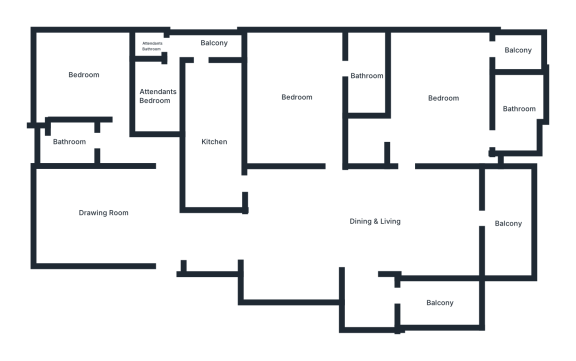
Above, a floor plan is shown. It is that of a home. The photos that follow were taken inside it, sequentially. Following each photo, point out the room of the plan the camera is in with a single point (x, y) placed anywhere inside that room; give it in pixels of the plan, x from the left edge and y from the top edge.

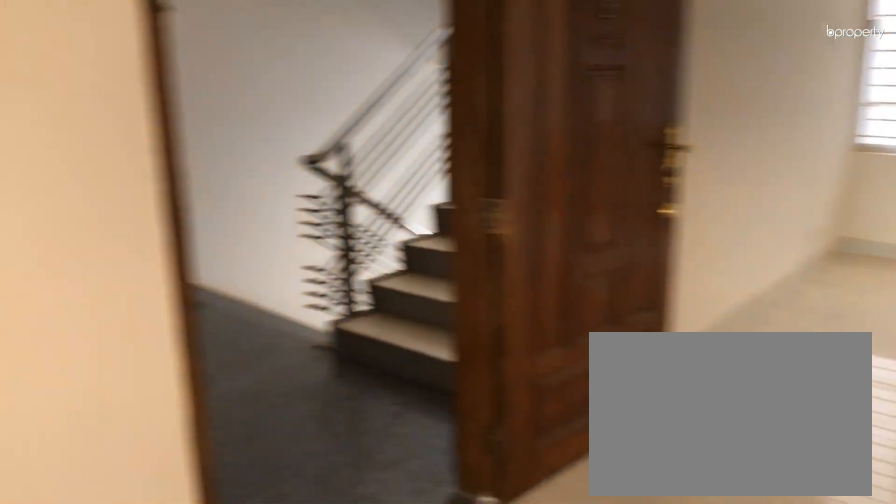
(105, 213)
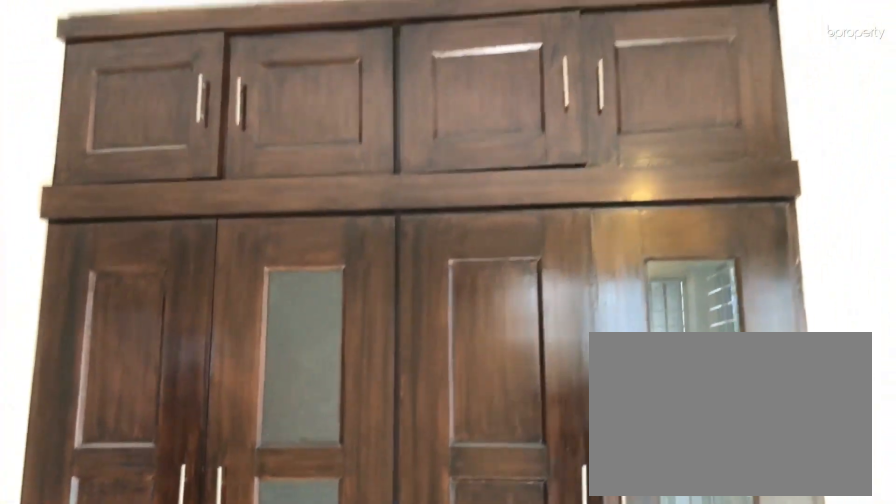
(444, 99)
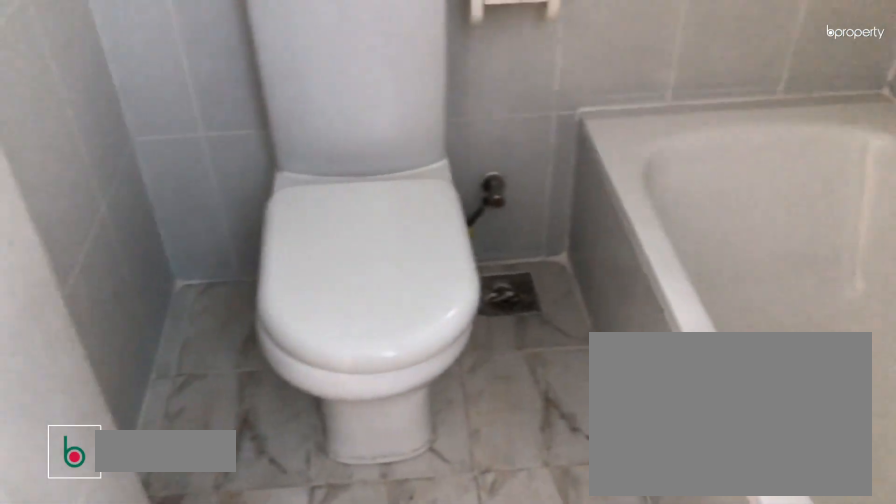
(519, 109)
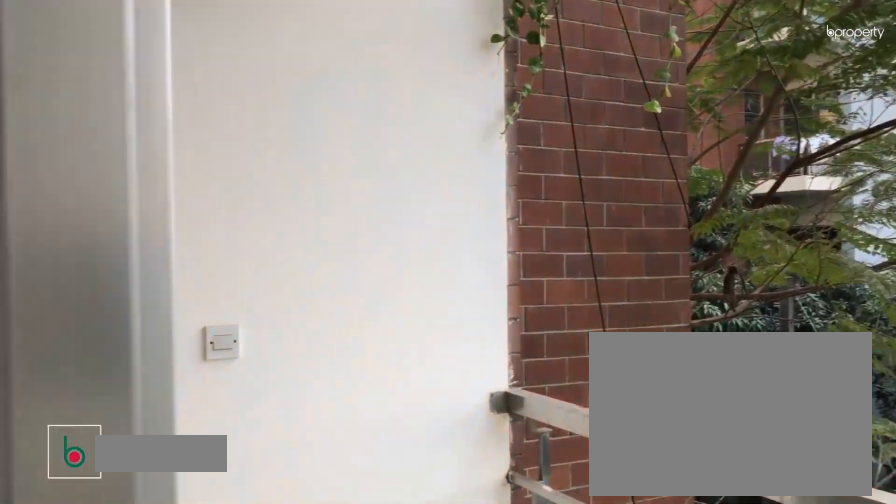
(508, 222)
